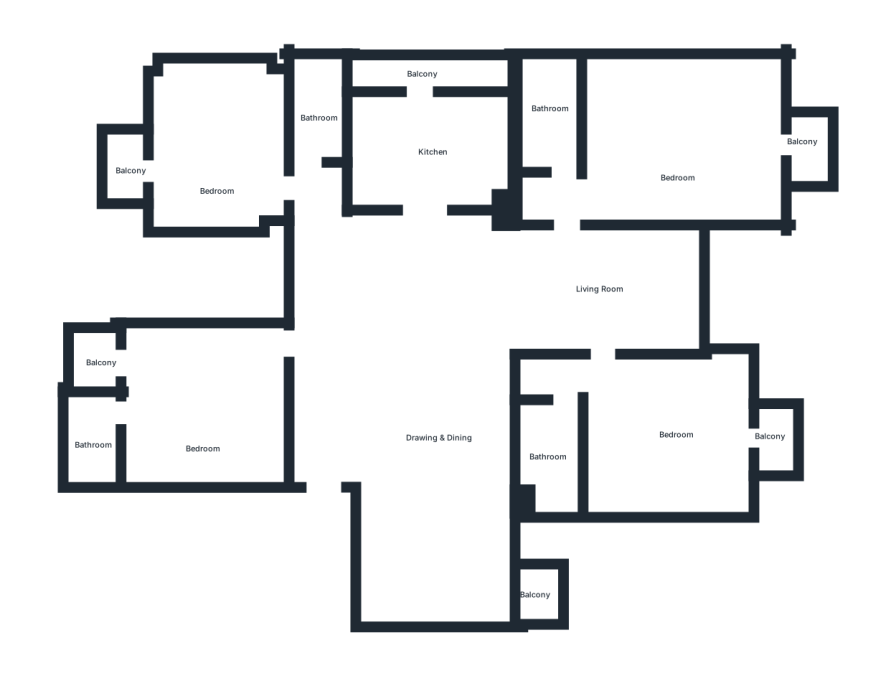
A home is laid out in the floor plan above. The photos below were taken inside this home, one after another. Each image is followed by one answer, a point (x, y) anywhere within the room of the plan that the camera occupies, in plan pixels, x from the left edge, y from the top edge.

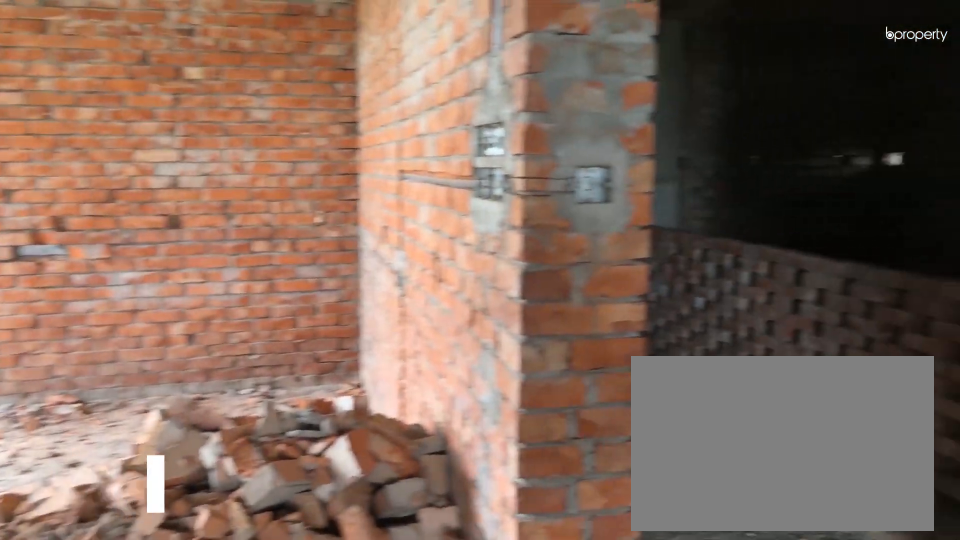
(417, 419)
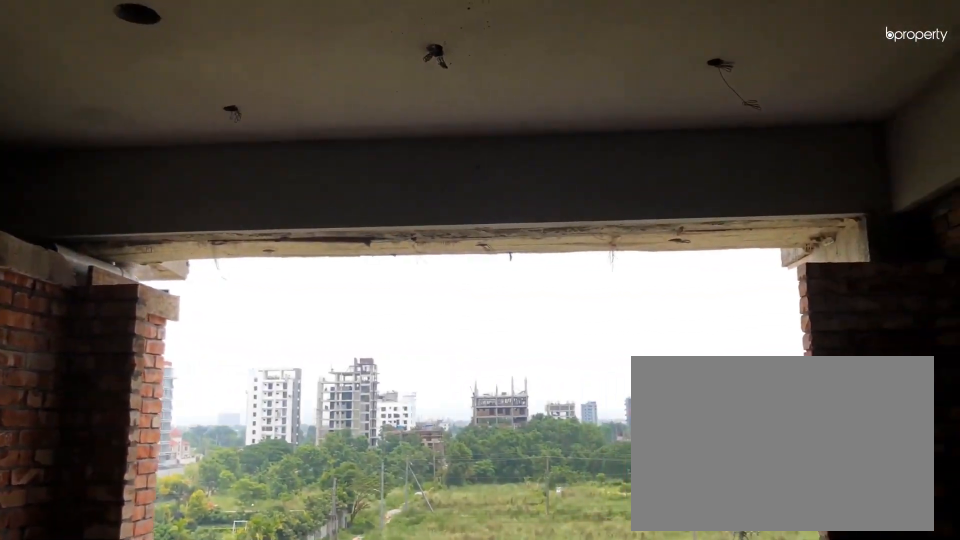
(423, 158)
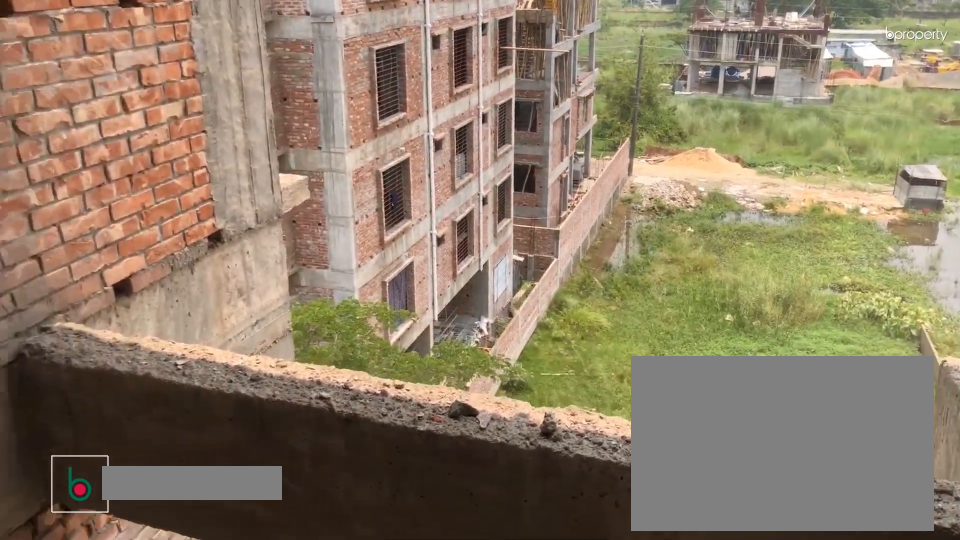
(619, 289)
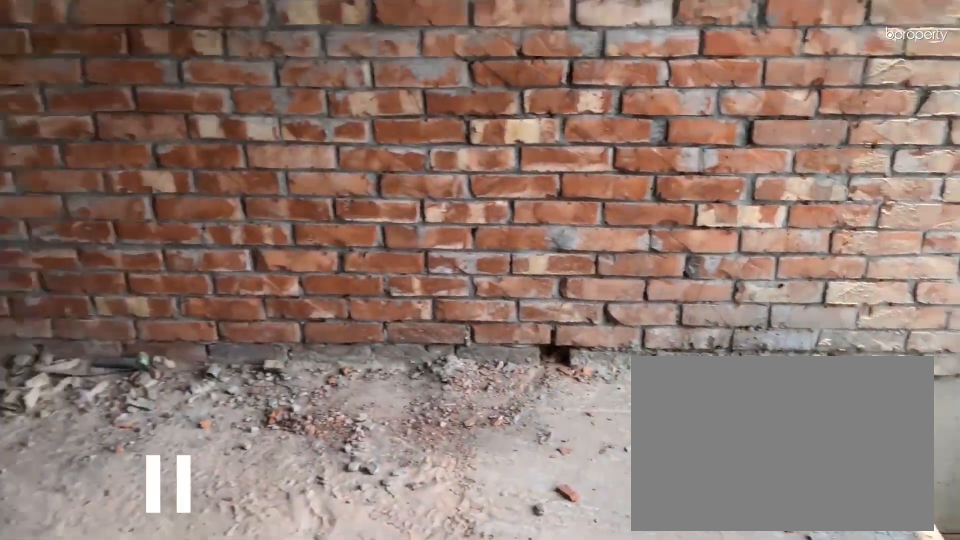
(619, 289)
